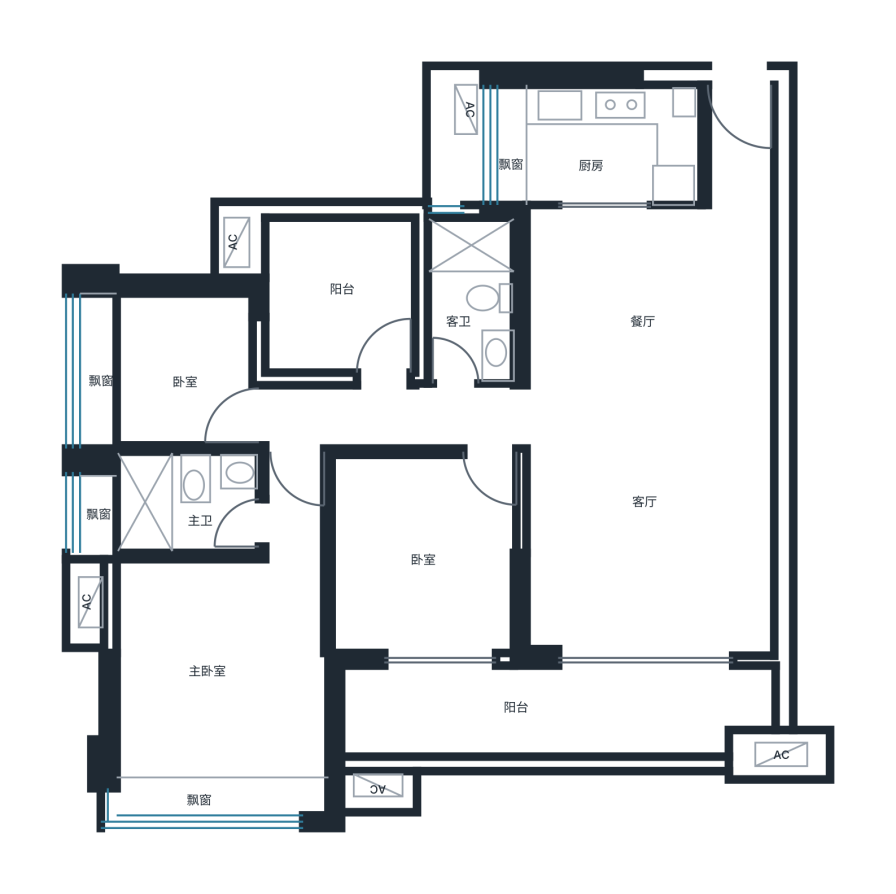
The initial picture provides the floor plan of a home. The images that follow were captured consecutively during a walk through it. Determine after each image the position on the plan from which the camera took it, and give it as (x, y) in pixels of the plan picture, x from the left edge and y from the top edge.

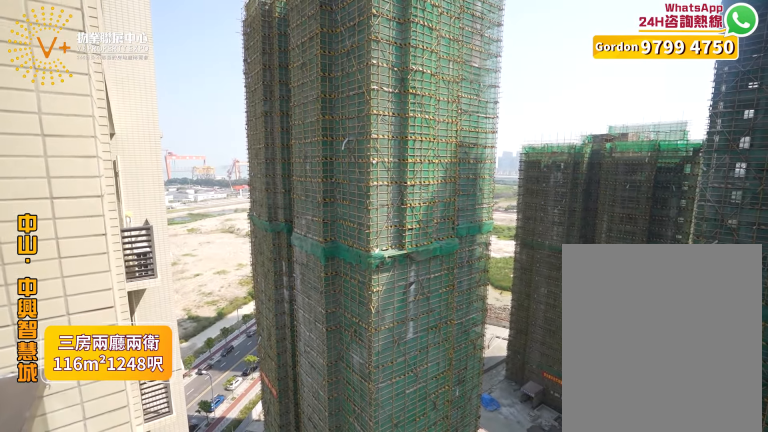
(634, 673)
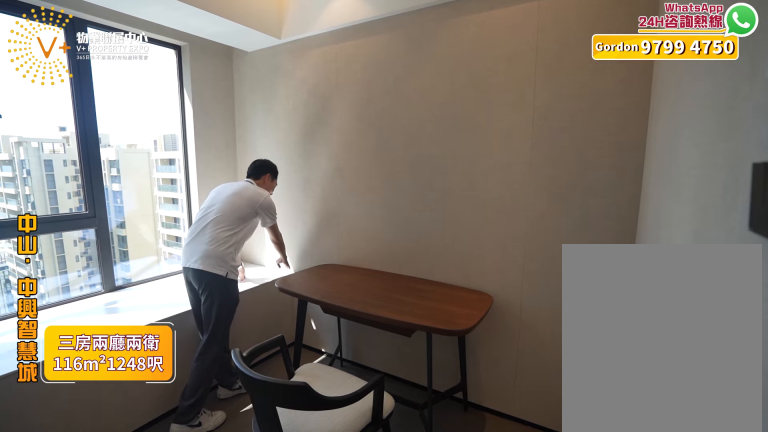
(160, 372)
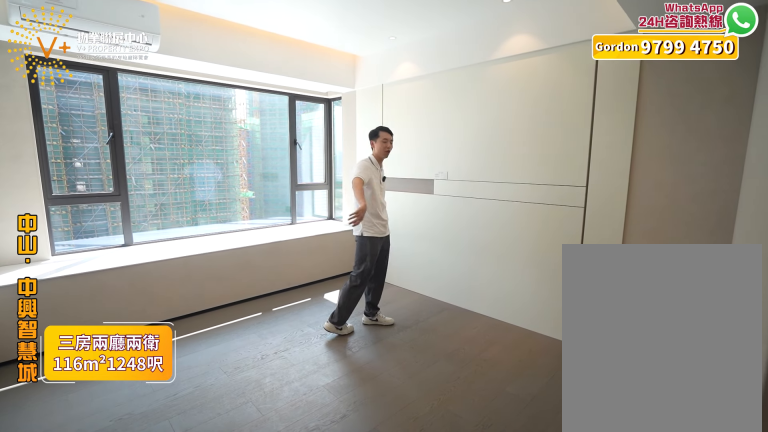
(221, 564)
